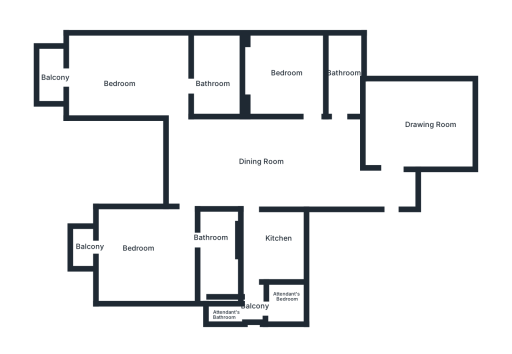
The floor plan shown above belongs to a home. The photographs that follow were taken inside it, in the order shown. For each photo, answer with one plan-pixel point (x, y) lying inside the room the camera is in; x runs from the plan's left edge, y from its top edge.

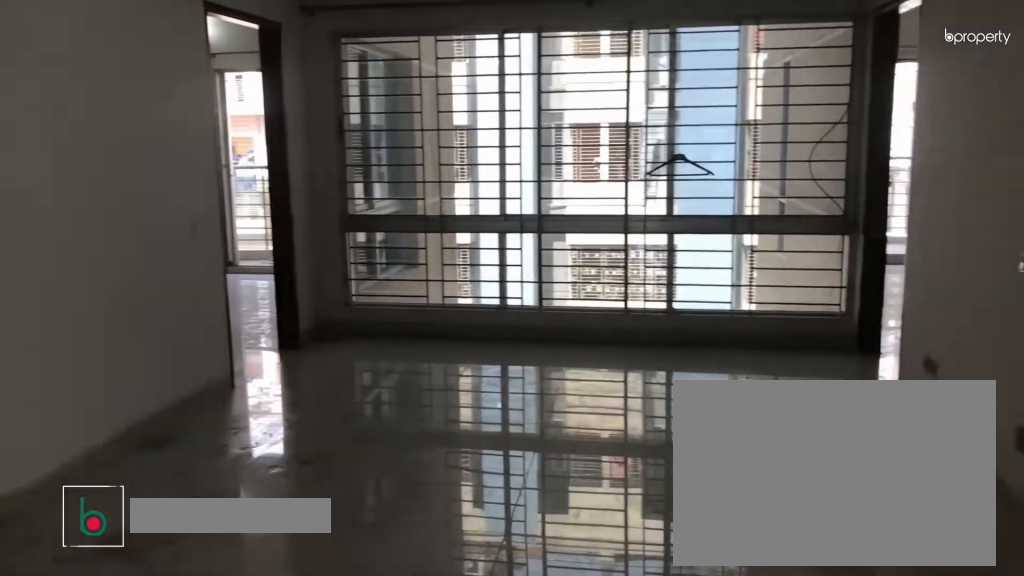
(259, 165)
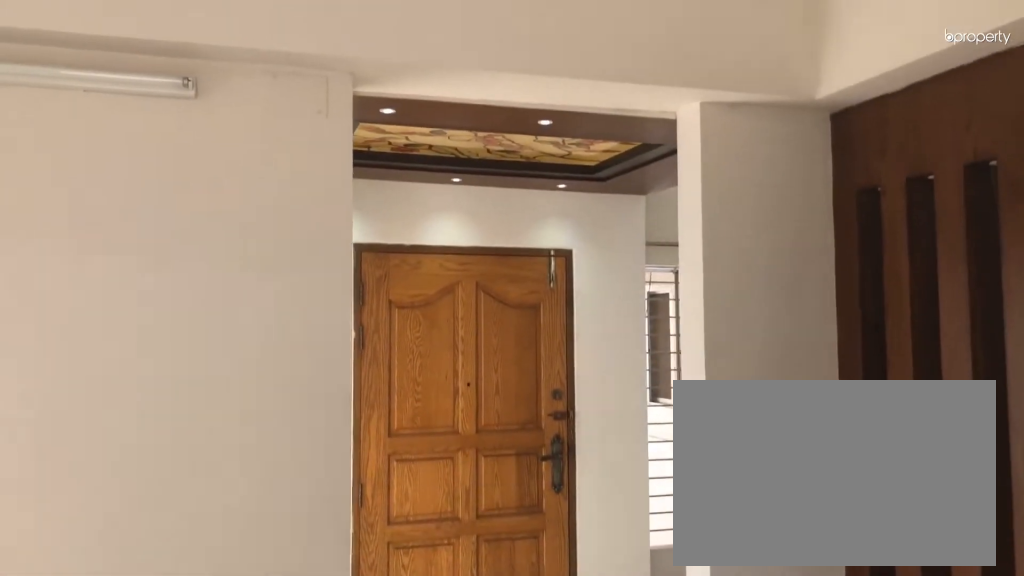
(409, 130)
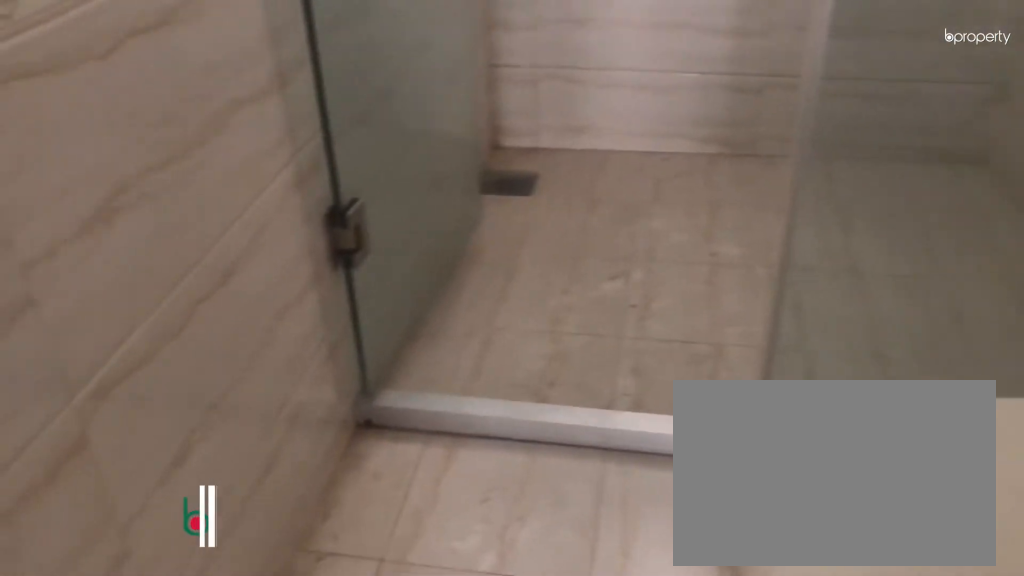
(344, 78)
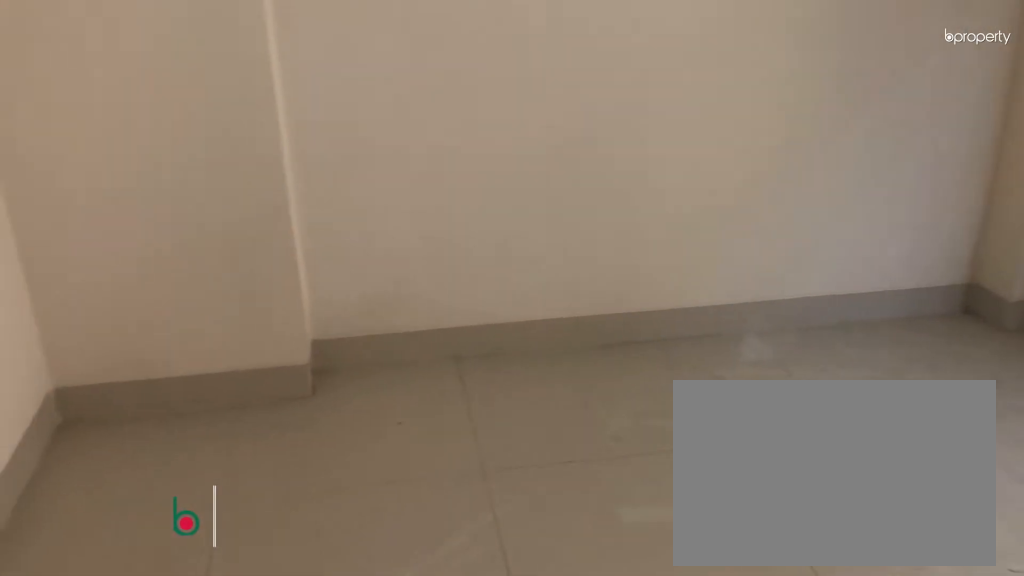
(288, 76)
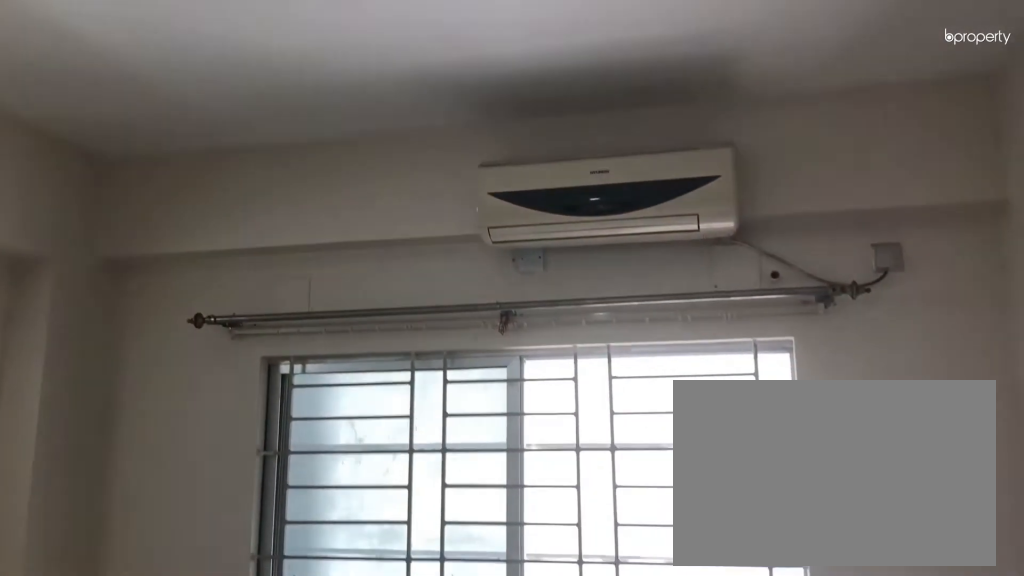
(288, 76)
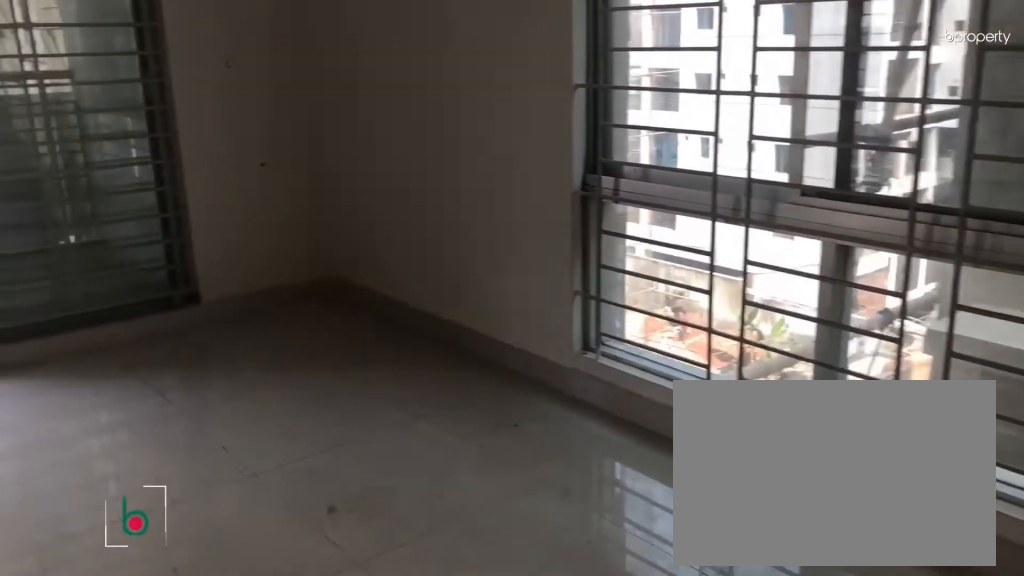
(112, 72)
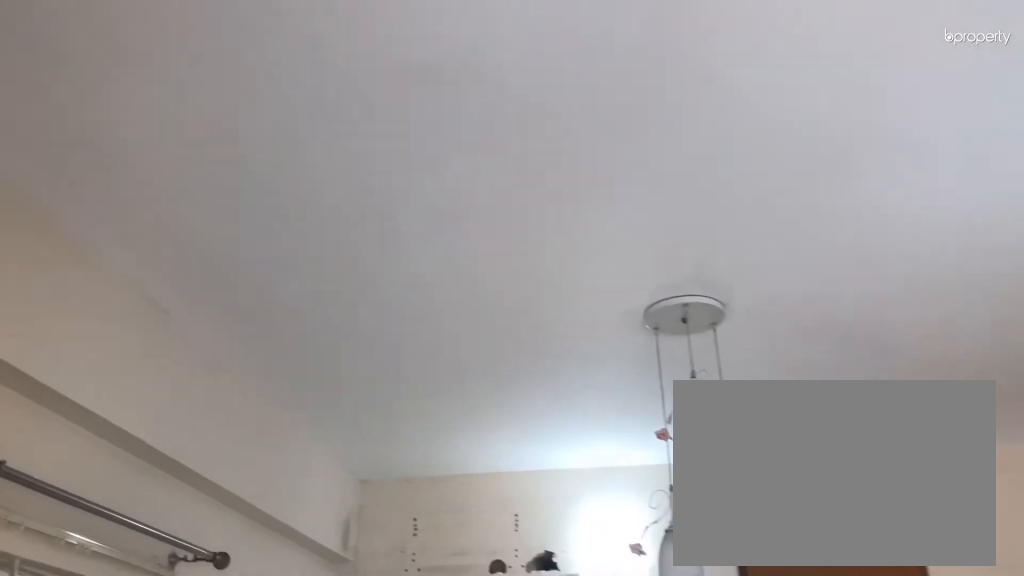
(112, 72)
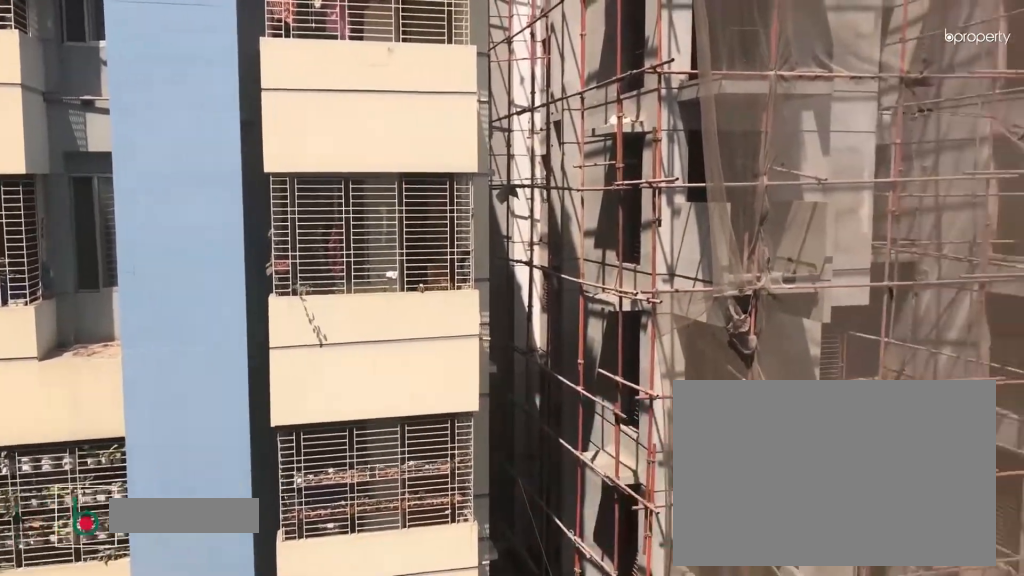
(55, 76)
